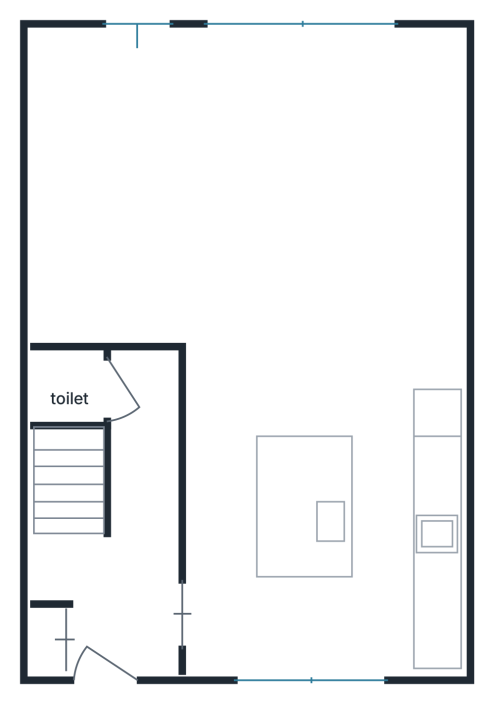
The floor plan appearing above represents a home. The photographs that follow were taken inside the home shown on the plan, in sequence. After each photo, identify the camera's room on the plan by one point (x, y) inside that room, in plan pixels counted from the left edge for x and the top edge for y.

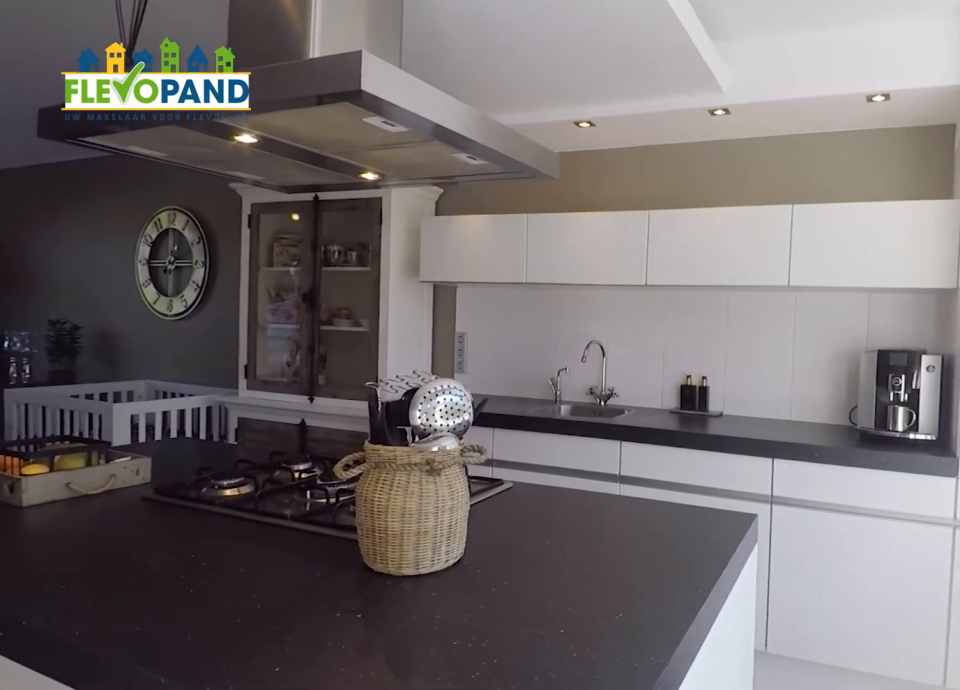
(325, 527)
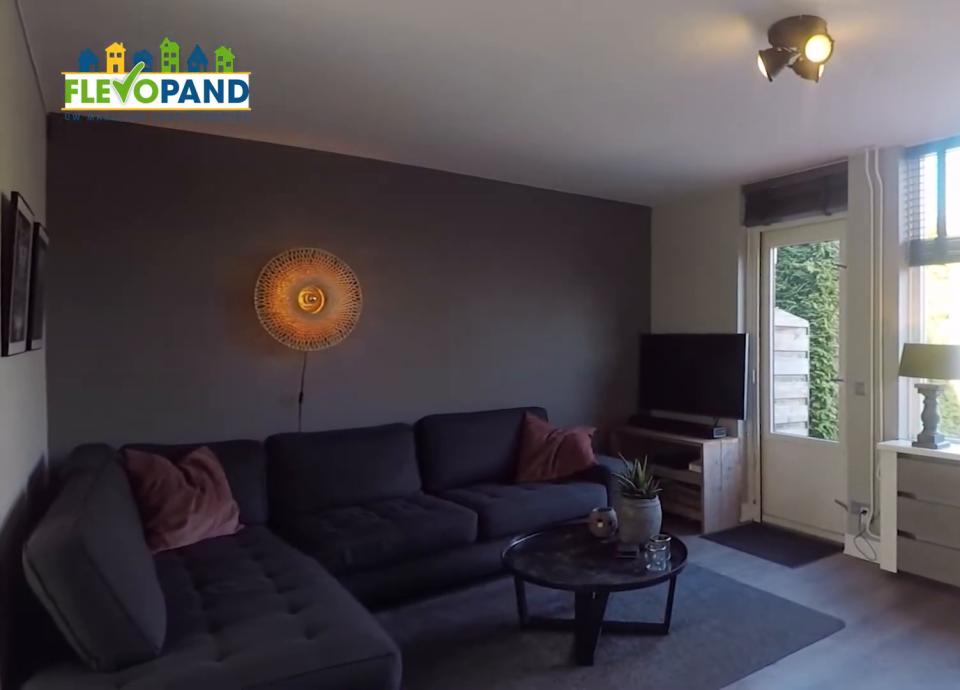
(228, 156)
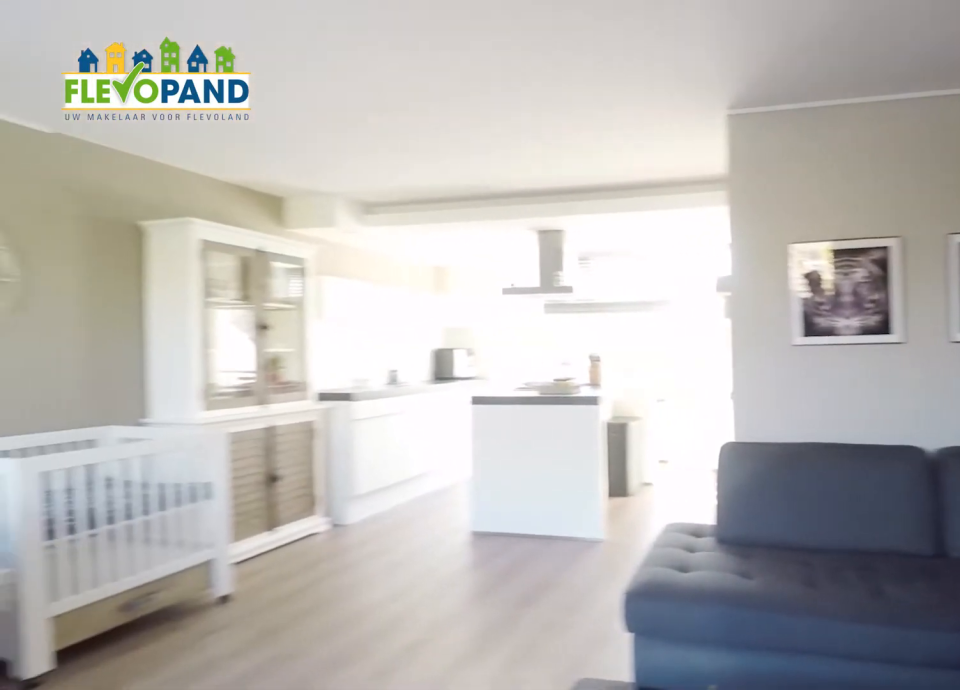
(228, 156)
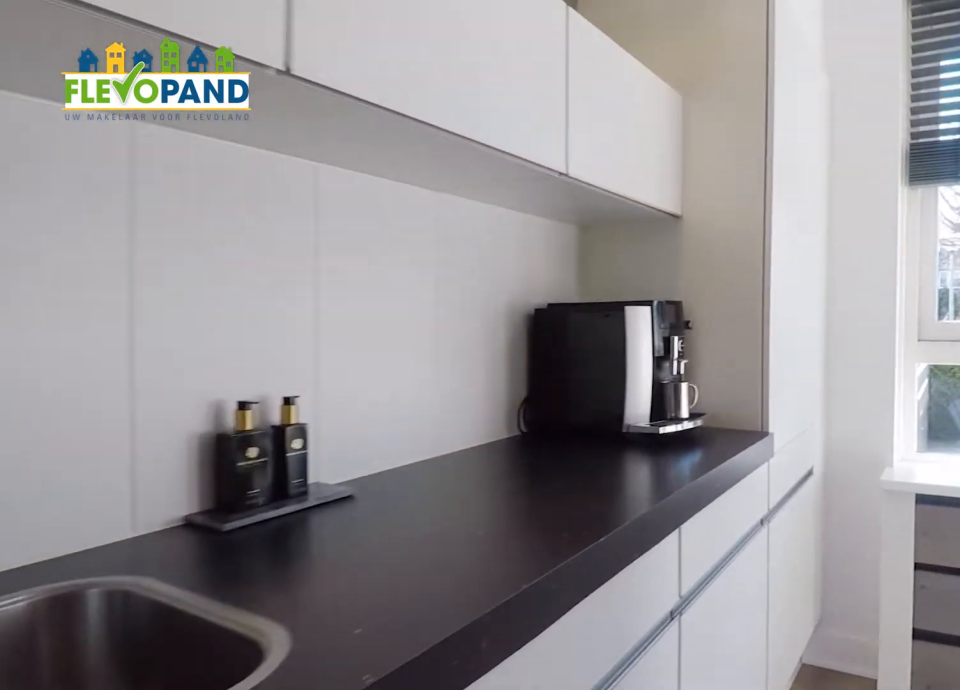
(324, 527)
